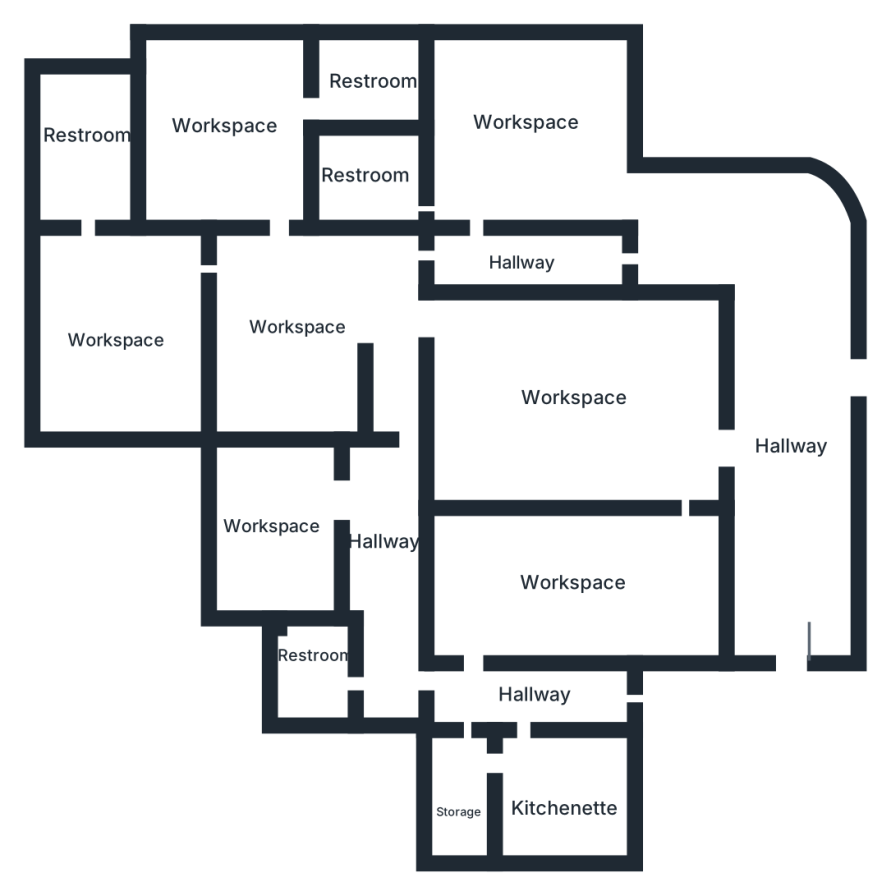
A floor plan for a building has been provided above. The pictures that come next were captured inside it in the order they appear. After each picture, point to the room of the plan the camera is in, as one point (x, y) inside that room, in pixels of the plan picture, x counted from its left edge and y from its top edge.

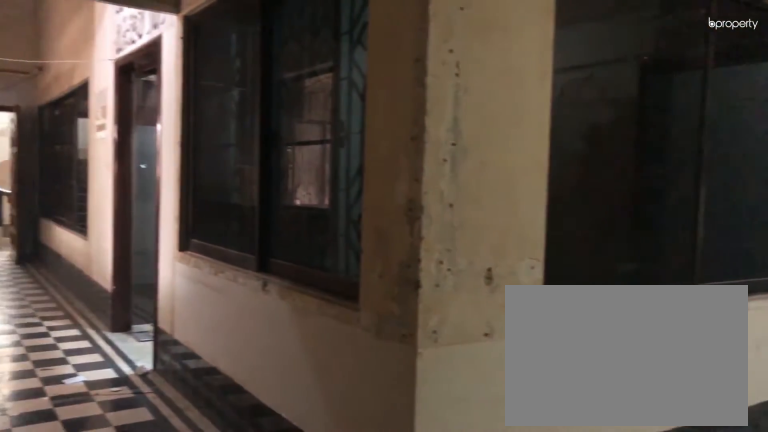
(767, 251)
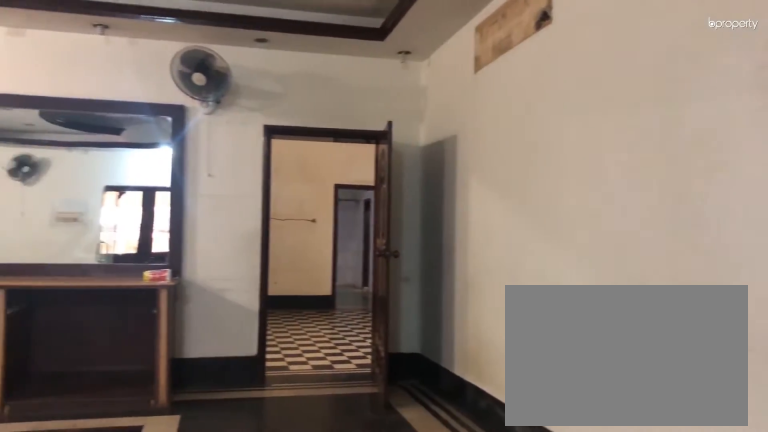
(568, 395)
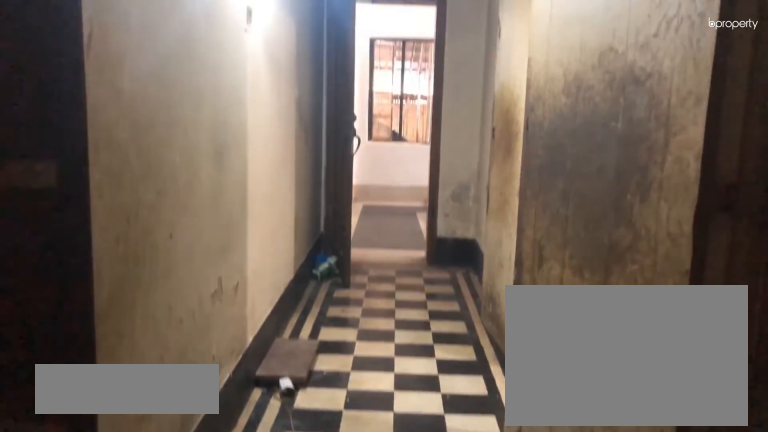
(531, 692)
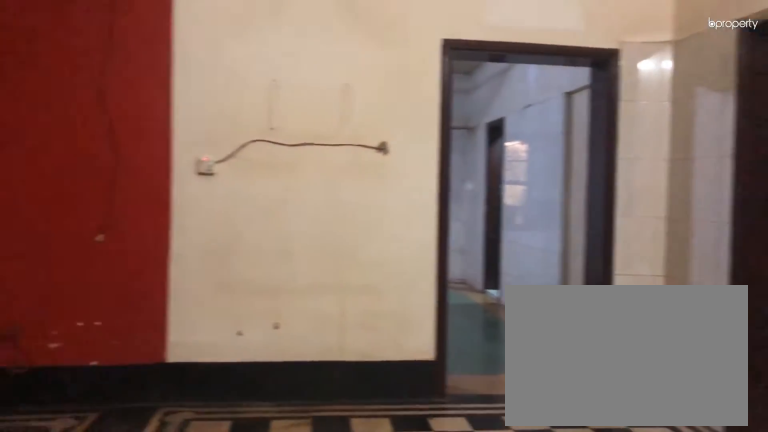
(307, 343)
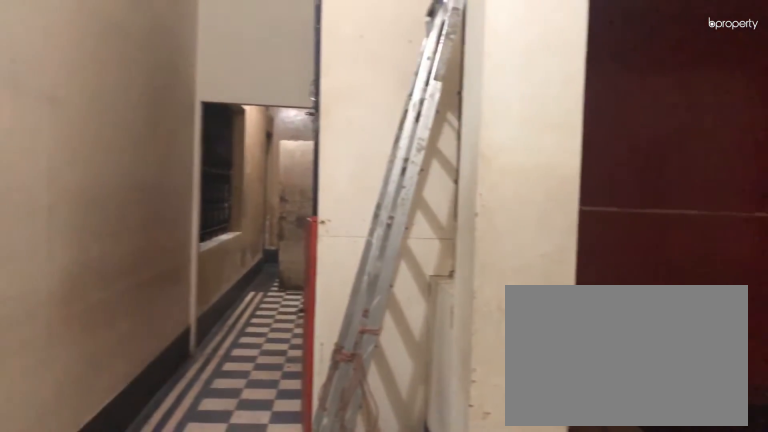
(307, 343)
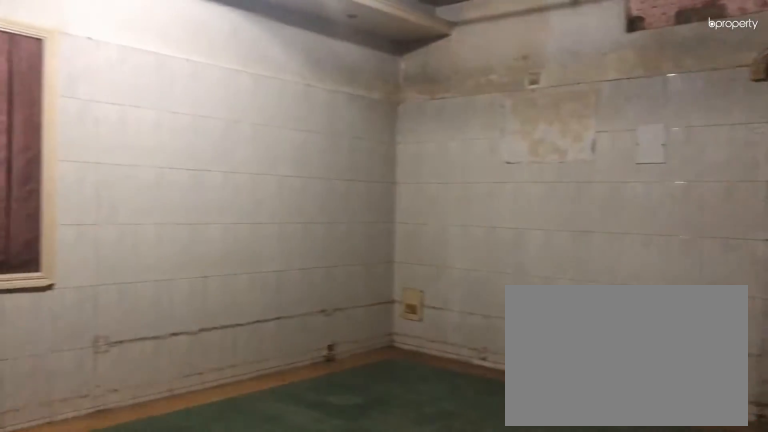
(119, 327)
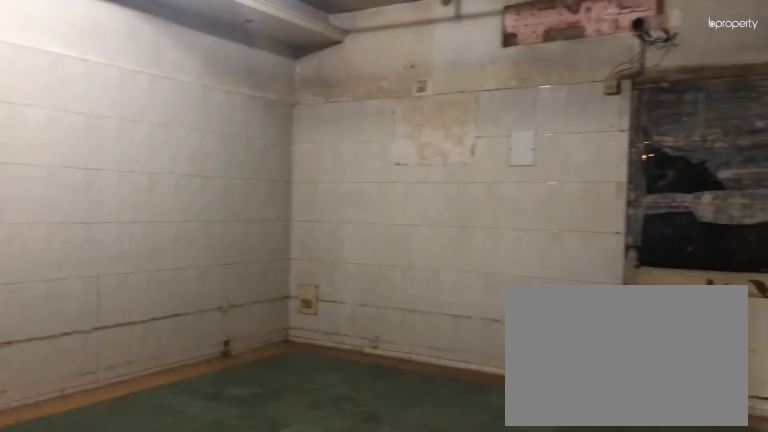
(119, 327)
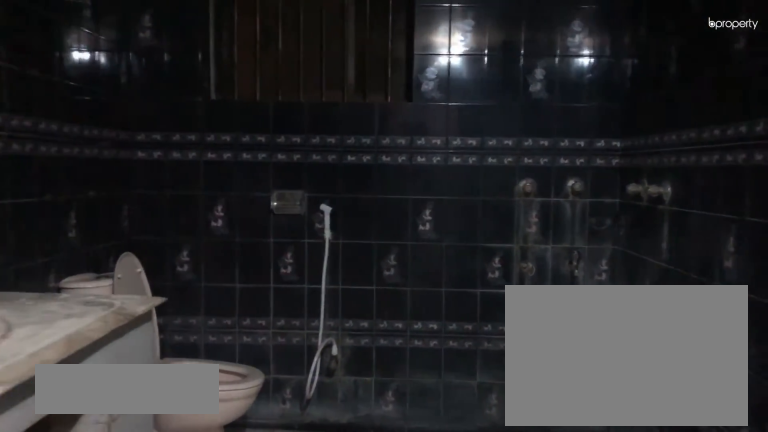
(83, 142)
